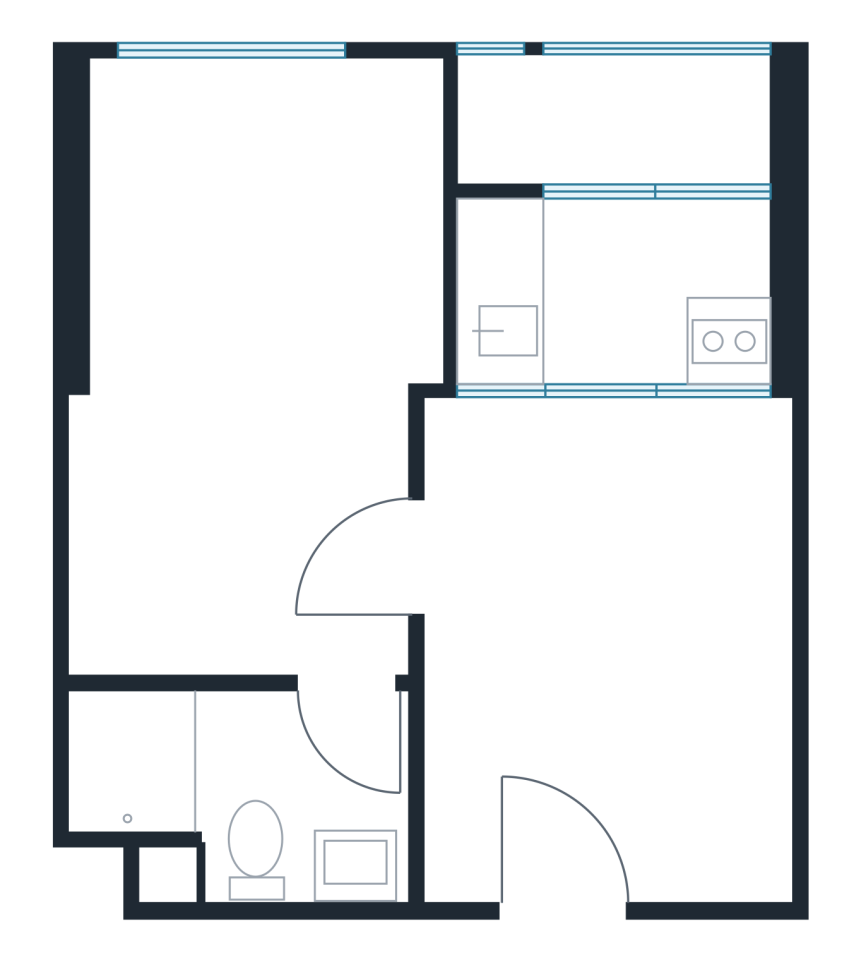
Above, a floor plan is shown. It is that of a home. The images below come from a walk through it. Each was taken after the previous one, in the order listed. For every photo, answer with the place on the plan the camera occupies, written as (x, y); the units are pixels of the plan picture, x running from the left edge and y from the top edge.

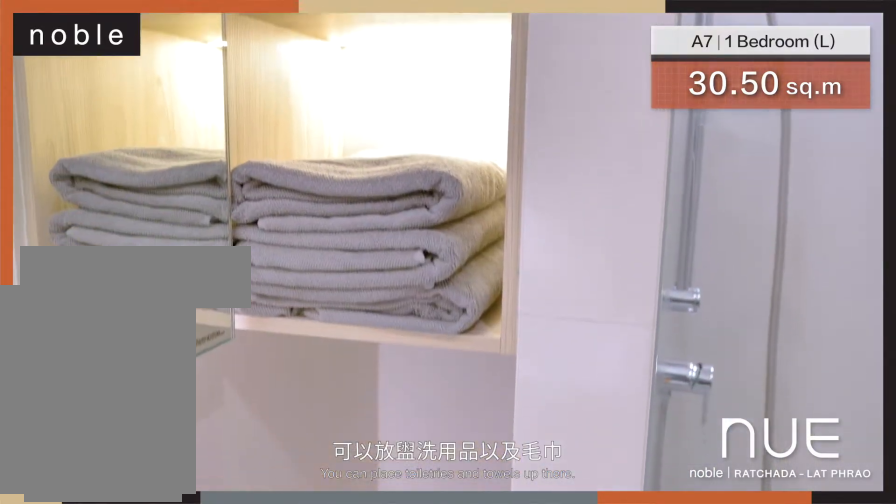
(370, 682)
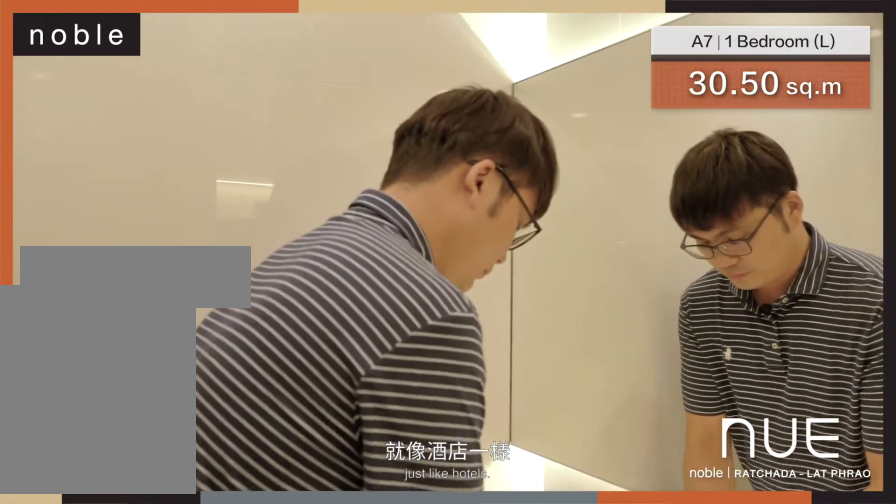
(367, 684)
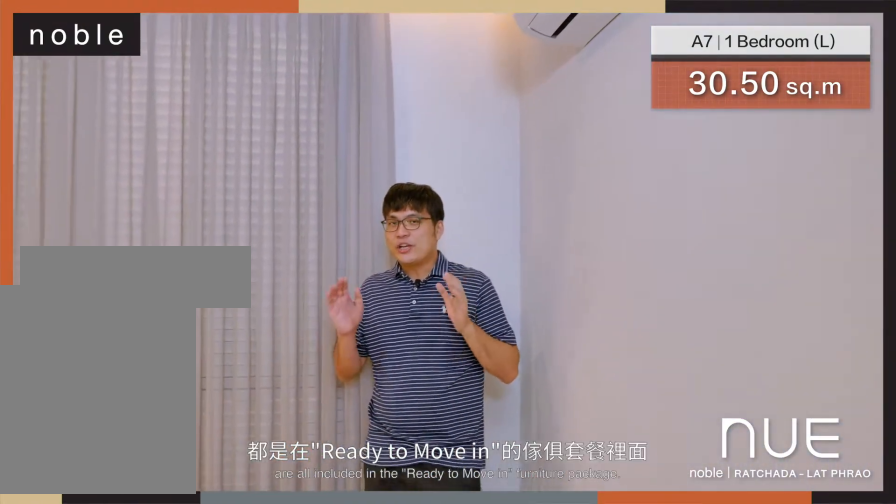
(356, 487)
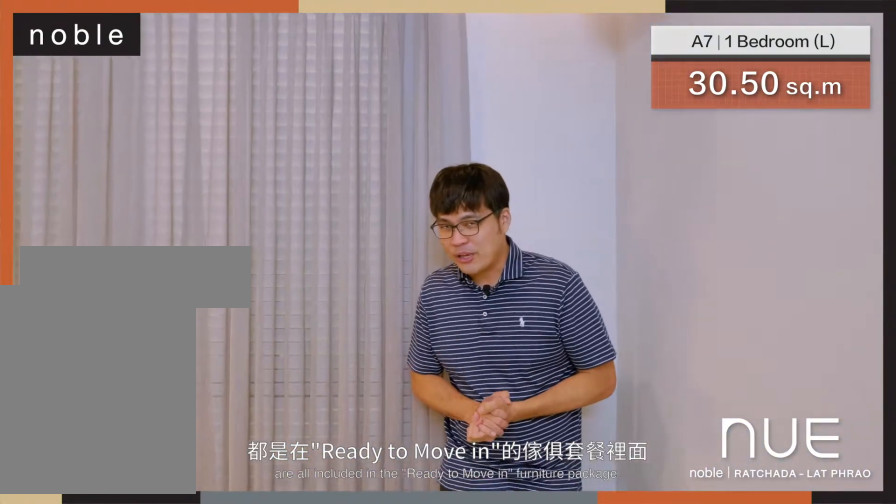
(357, 484)
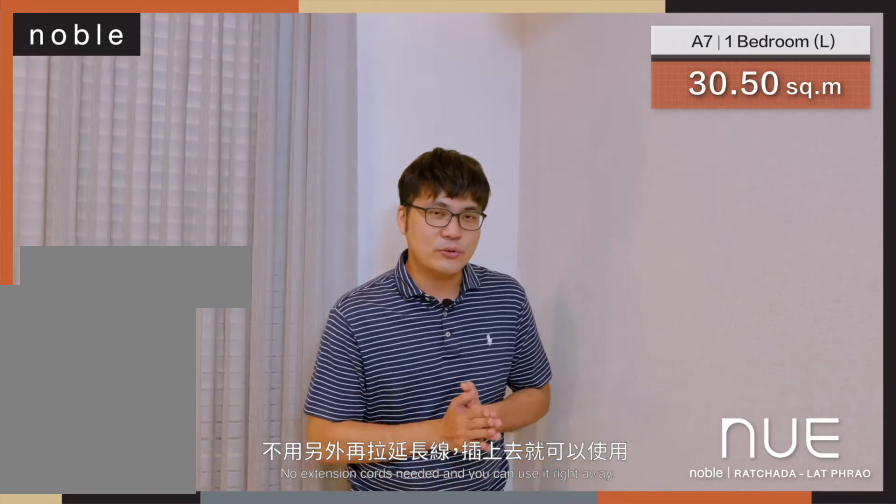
(353, 479)
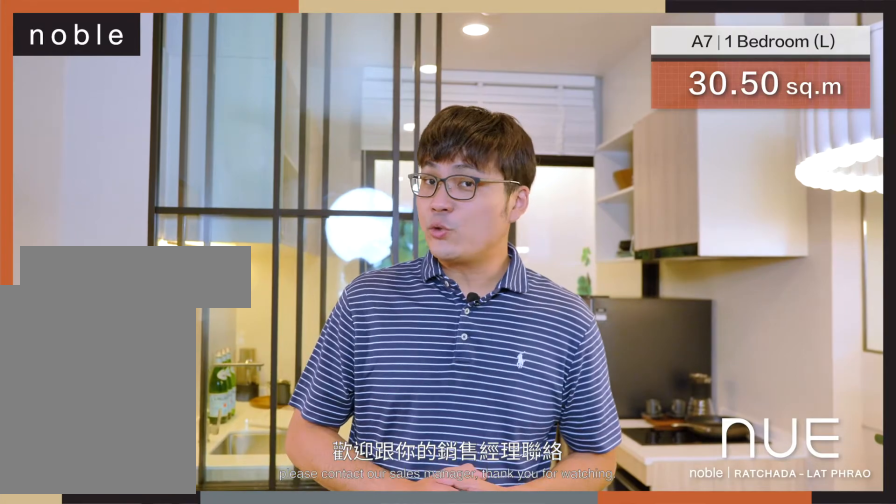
(536, 567)
